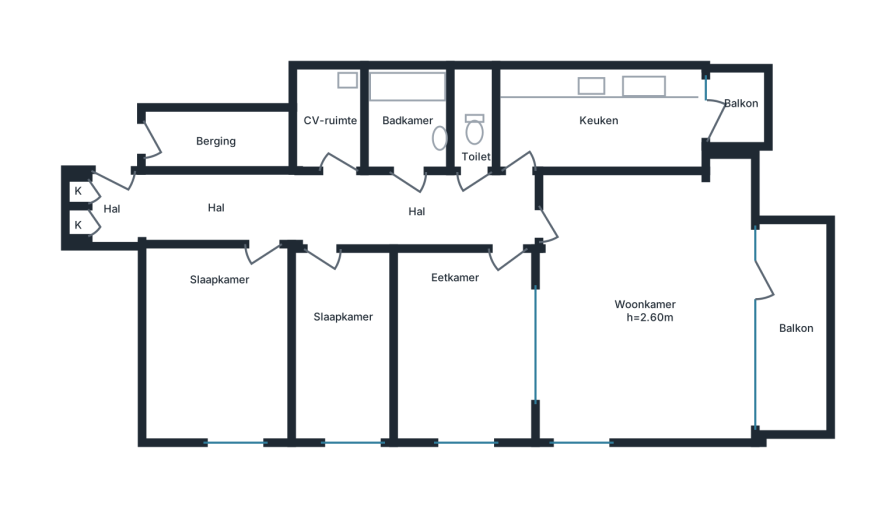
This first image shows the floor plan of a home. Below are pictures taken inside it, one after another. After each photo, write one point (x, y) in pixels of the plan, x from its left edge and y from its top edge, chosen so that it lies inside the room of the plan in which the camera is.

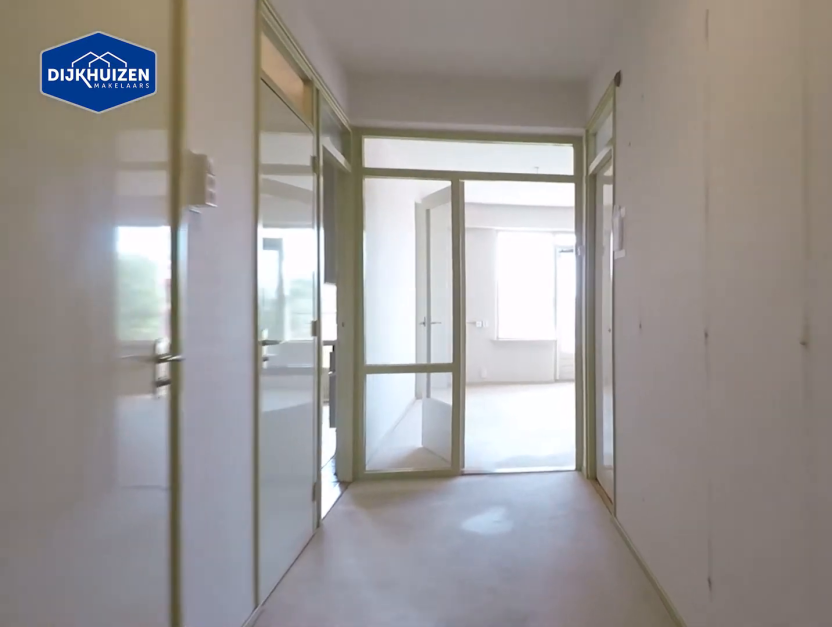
(324, 209)
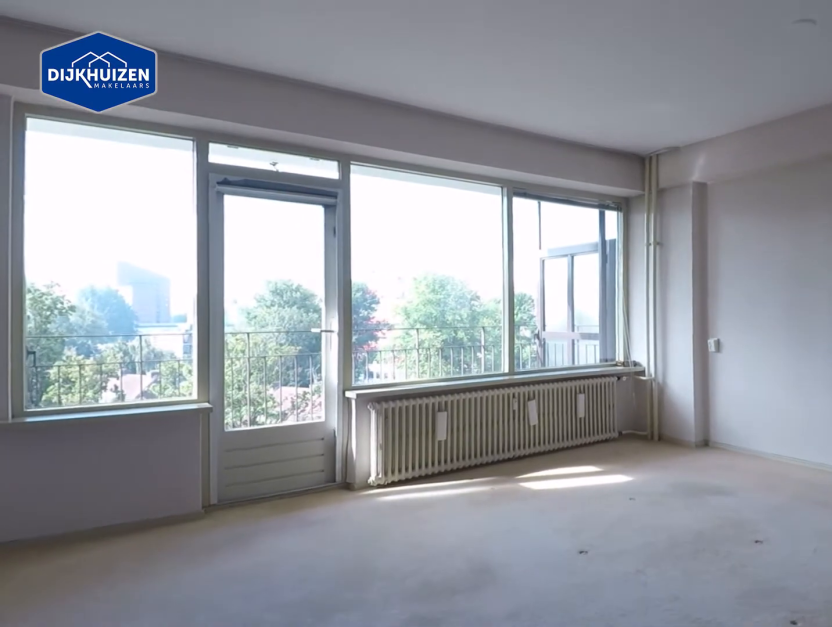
(646, 306)
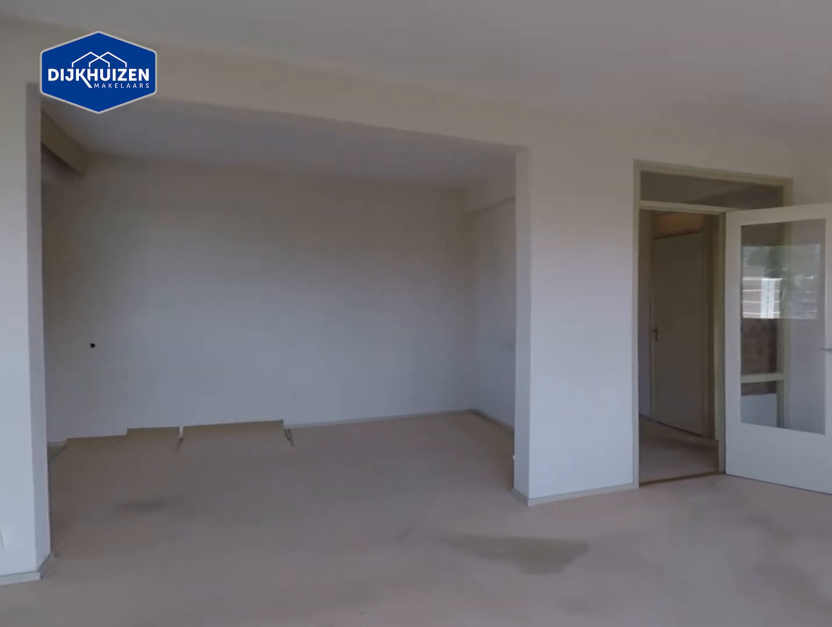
(646, 306)
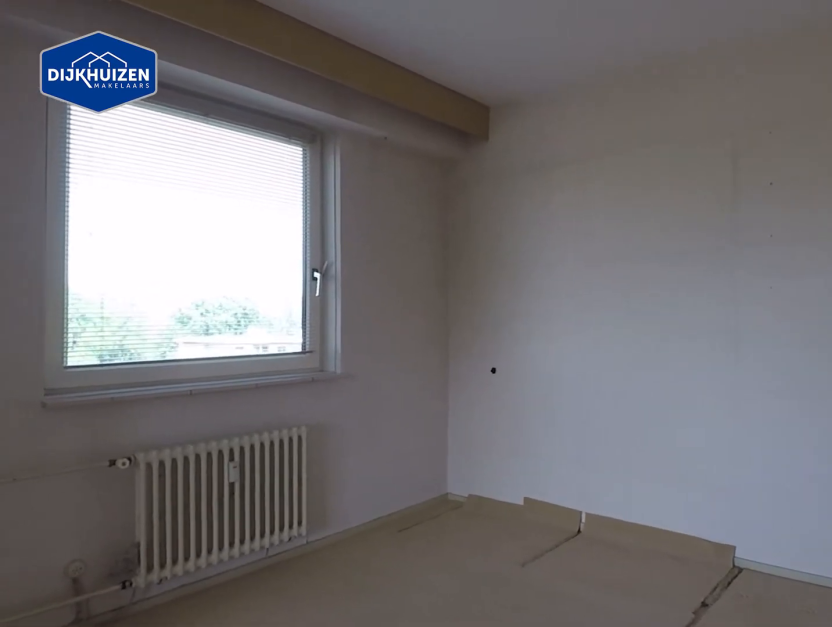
(464, 344)
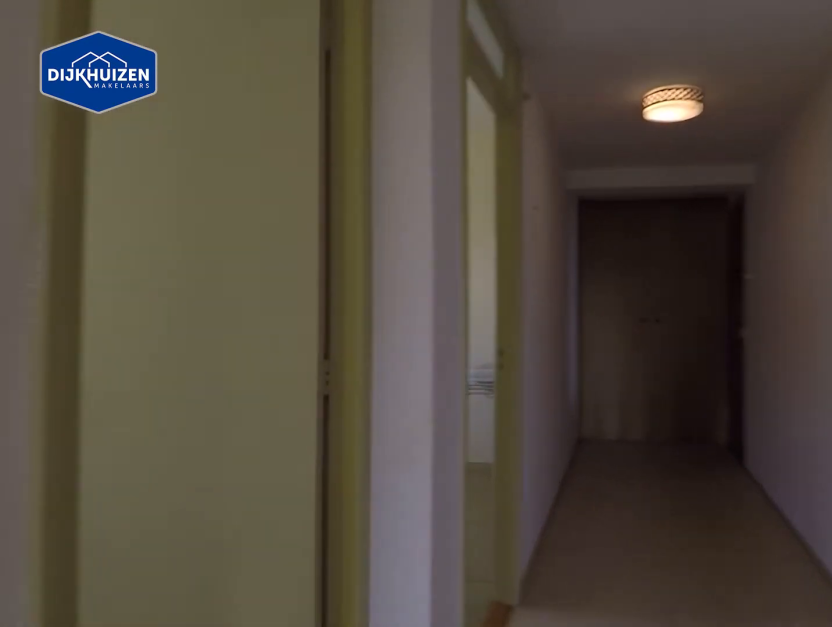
(324, 209)
